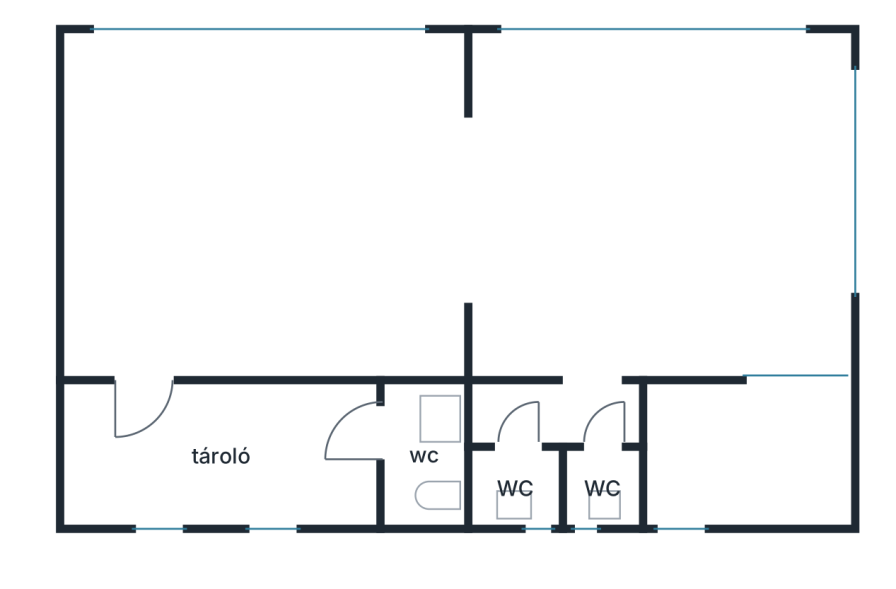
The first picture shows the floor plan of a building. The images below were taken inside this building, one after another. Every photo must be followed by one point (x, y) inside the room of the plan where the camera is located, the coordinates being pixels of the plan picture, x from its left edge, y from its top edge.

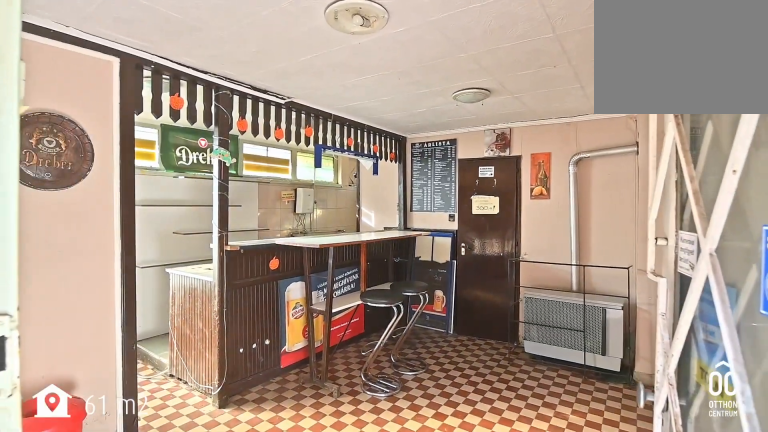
(574, 74)
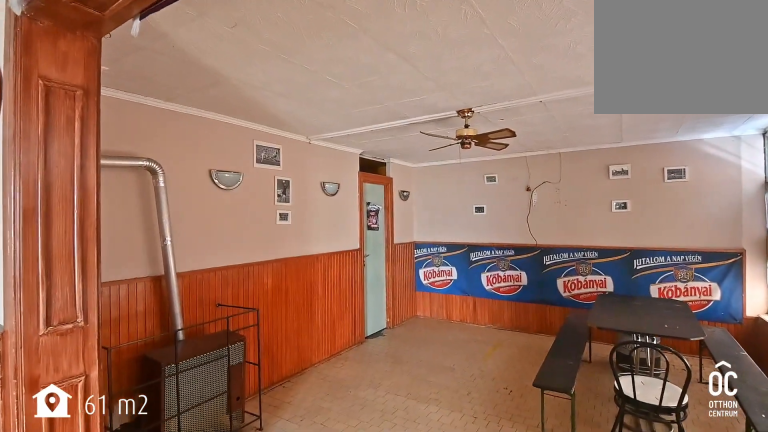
(271, 201)
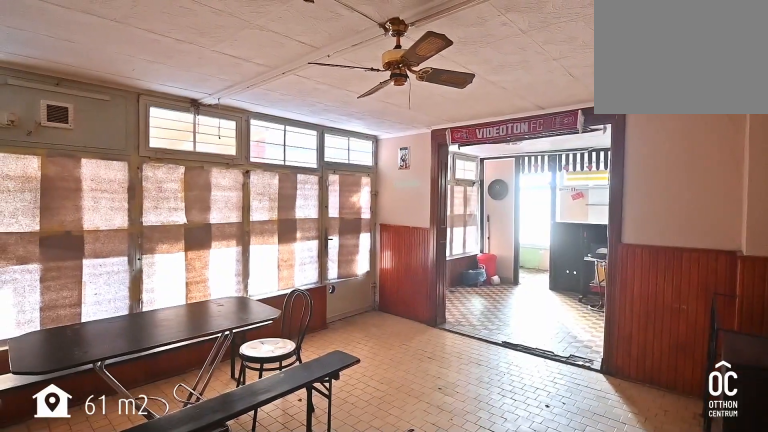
(270, 201)
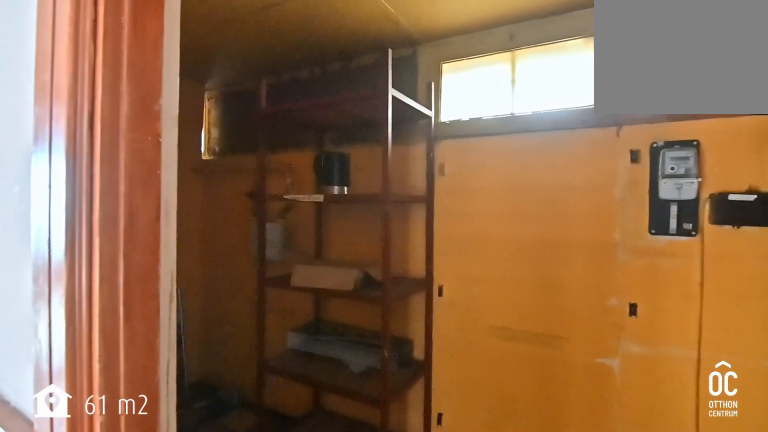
(242, 454)
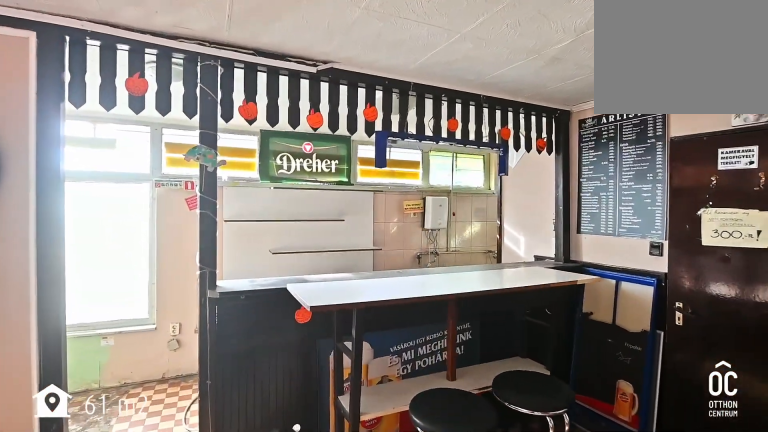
(750, 214)
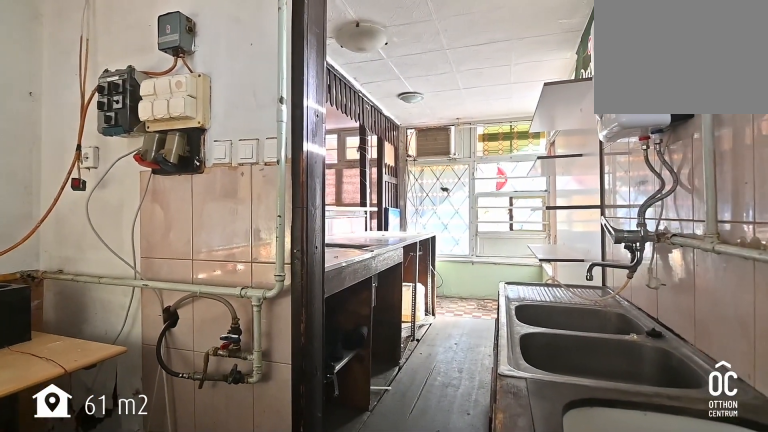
(750, 214)
